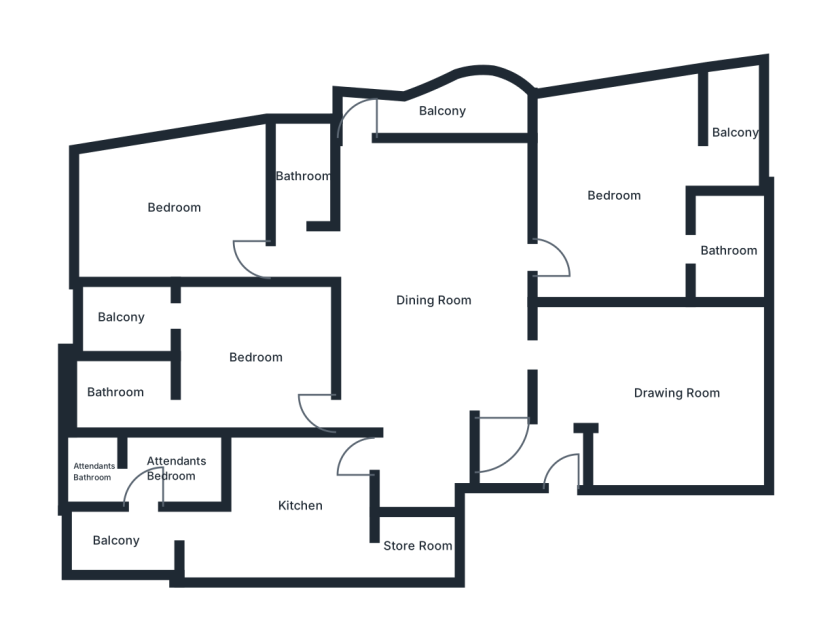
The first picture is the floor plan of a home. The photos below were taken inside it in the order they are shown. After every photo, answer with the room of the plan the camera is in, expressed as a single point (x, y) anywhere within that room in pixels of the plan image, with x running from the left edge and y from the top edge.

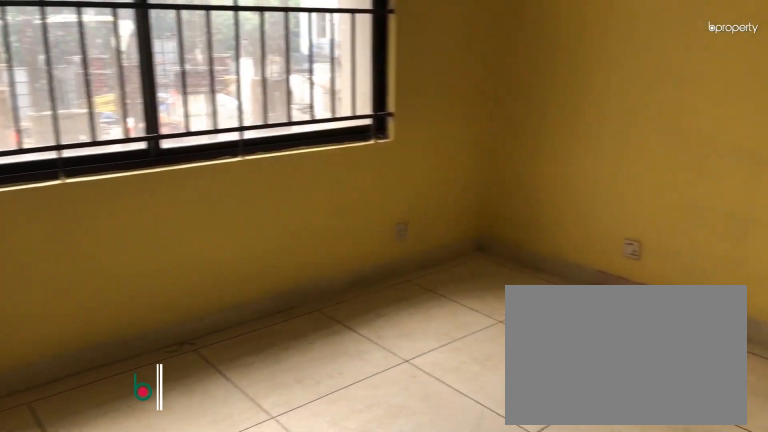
(673, 394)
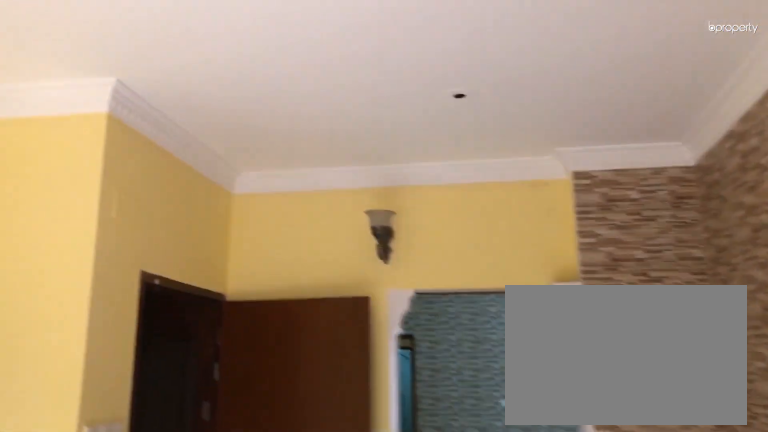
(673, 394)
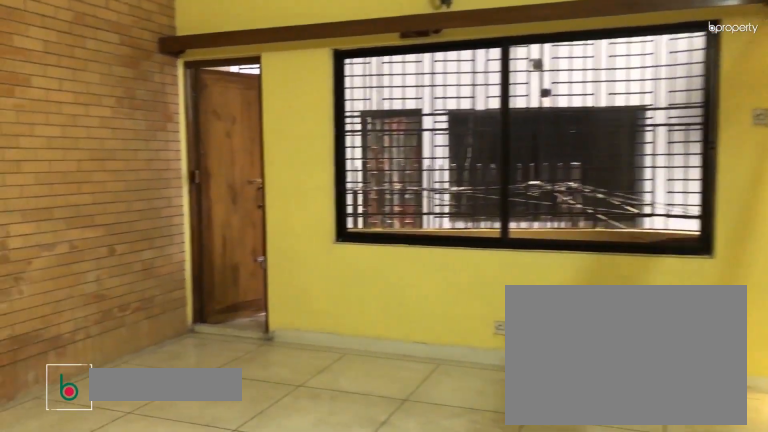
(437, 300)
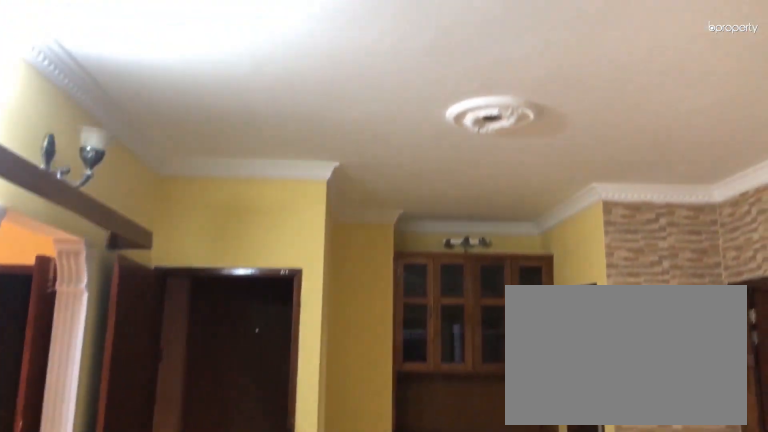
(437, 300)
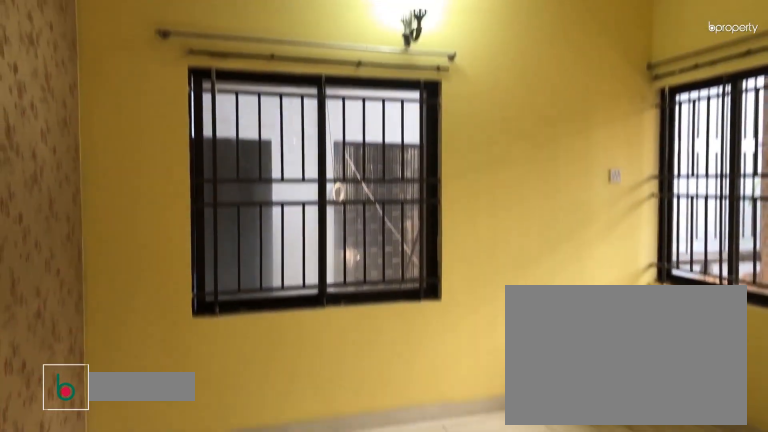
(616, 194)
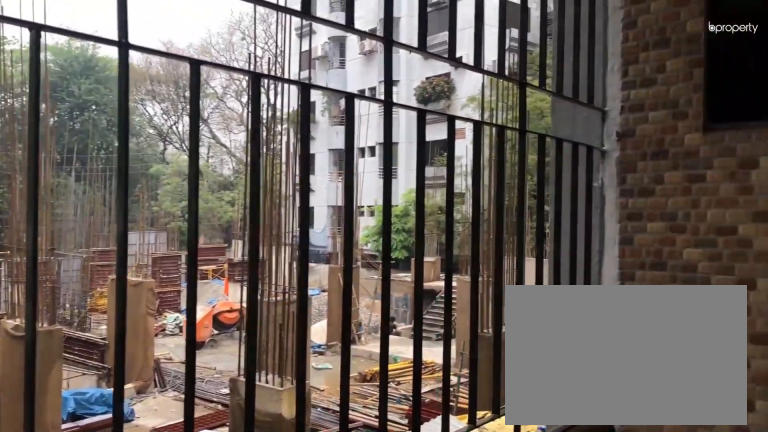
(734, 134)
